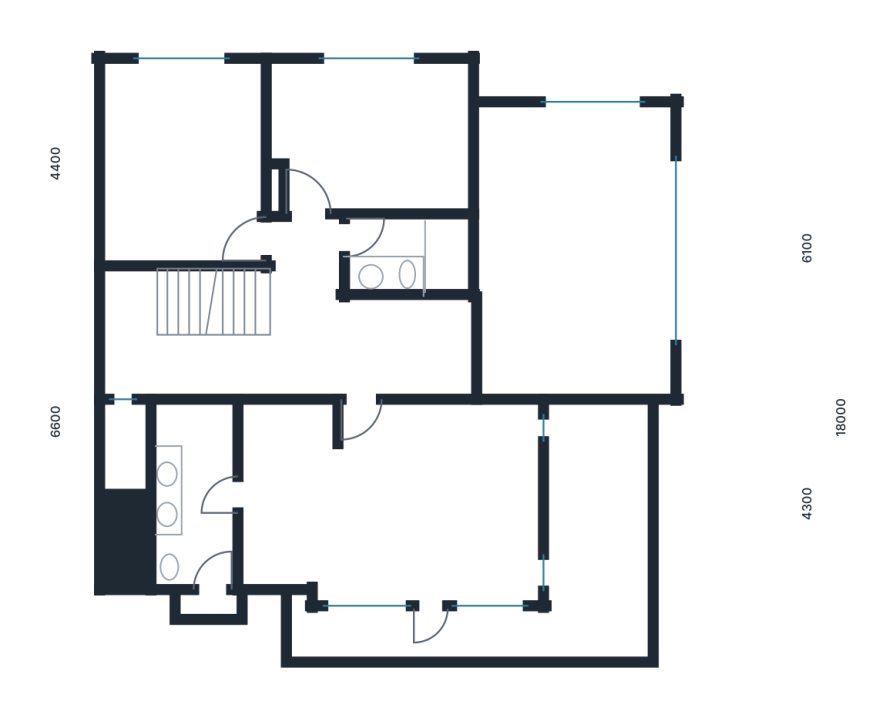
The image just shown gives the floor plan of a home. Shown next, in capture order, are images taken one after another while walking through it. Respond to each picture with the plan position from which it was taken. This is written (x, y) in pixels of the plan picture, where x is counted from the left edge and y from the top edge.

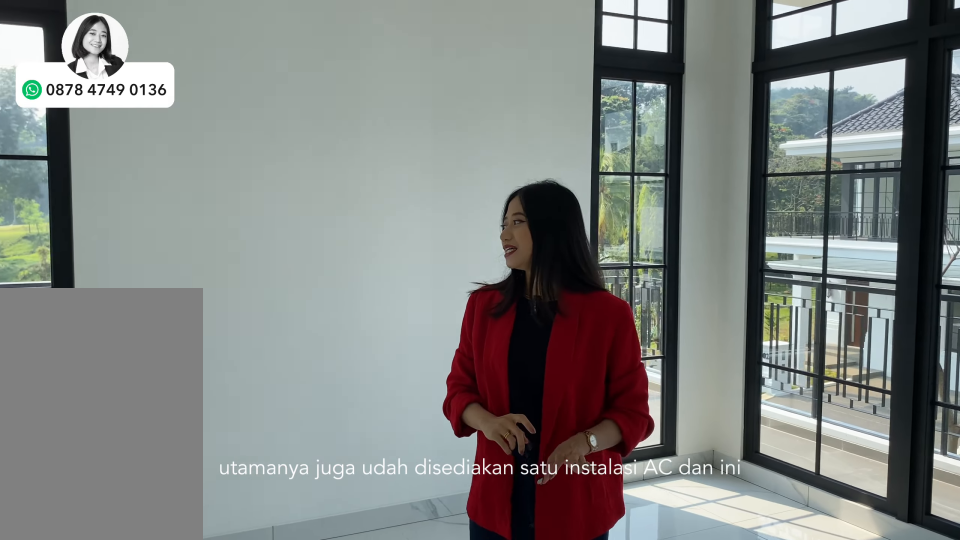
(454, 472)
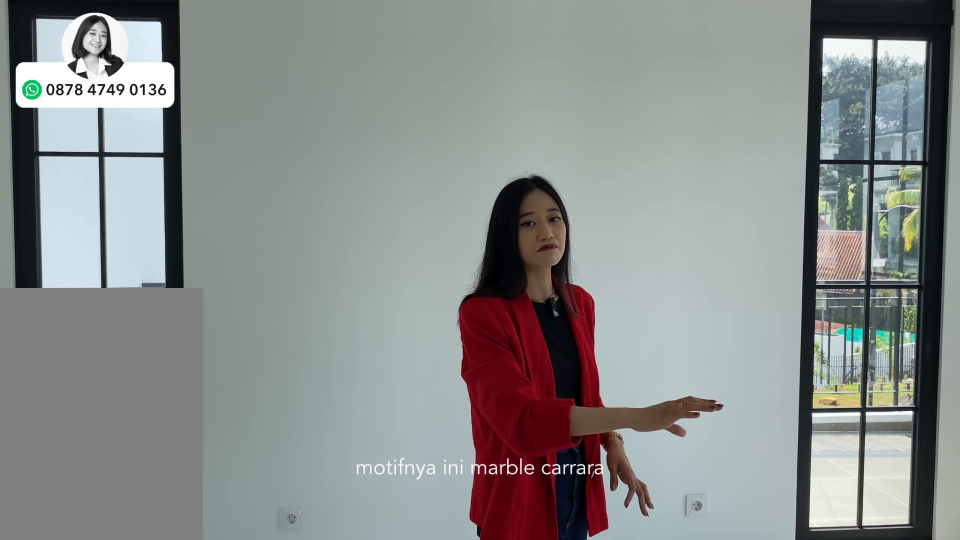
(454, 472)
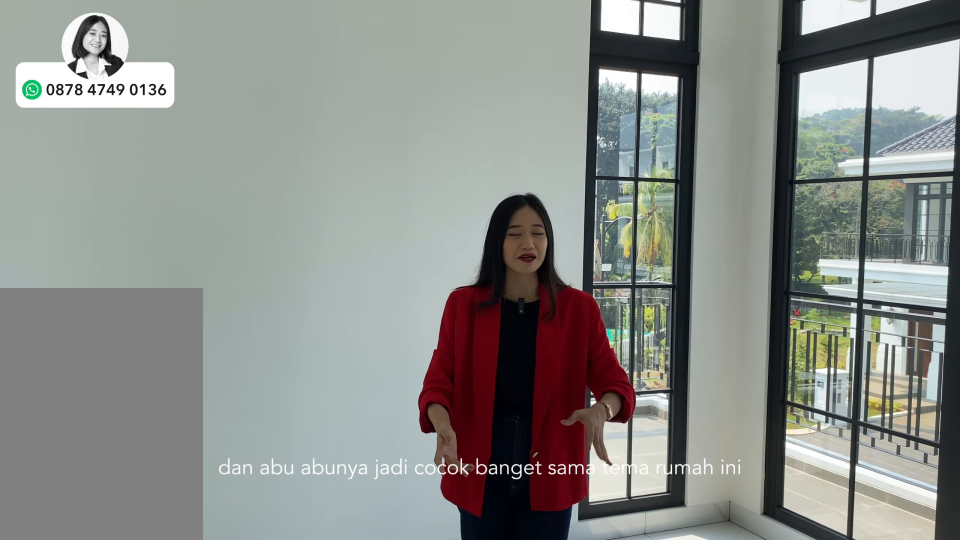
(454, 472)
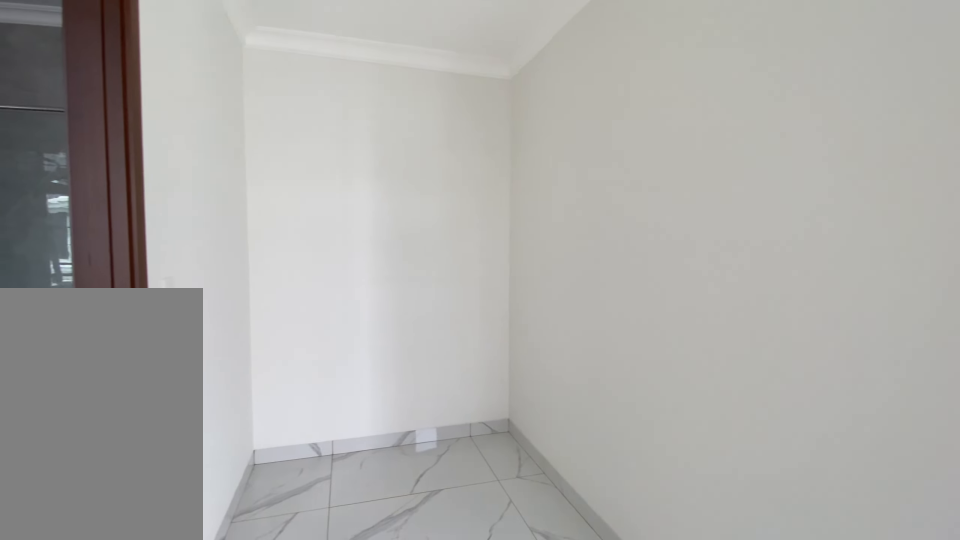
(283, 446)
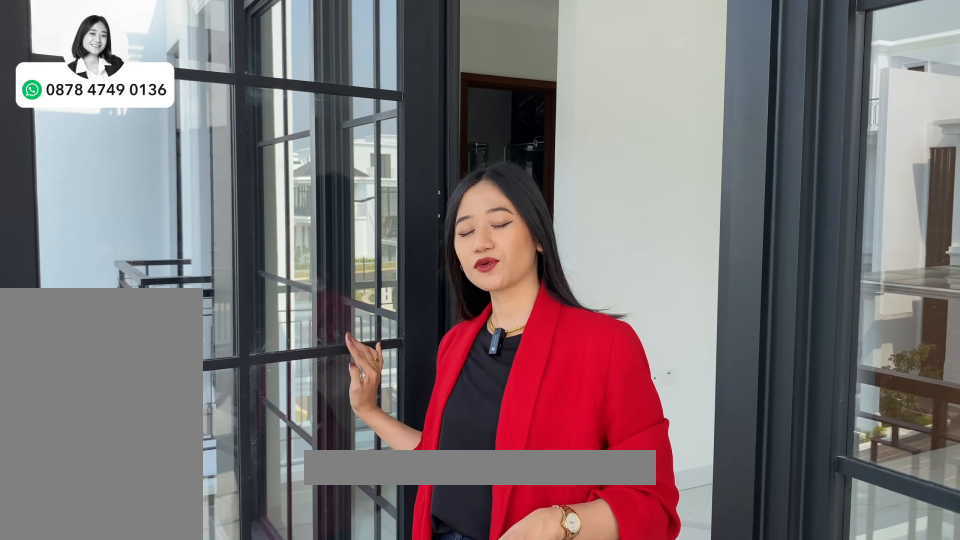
(469, 638)
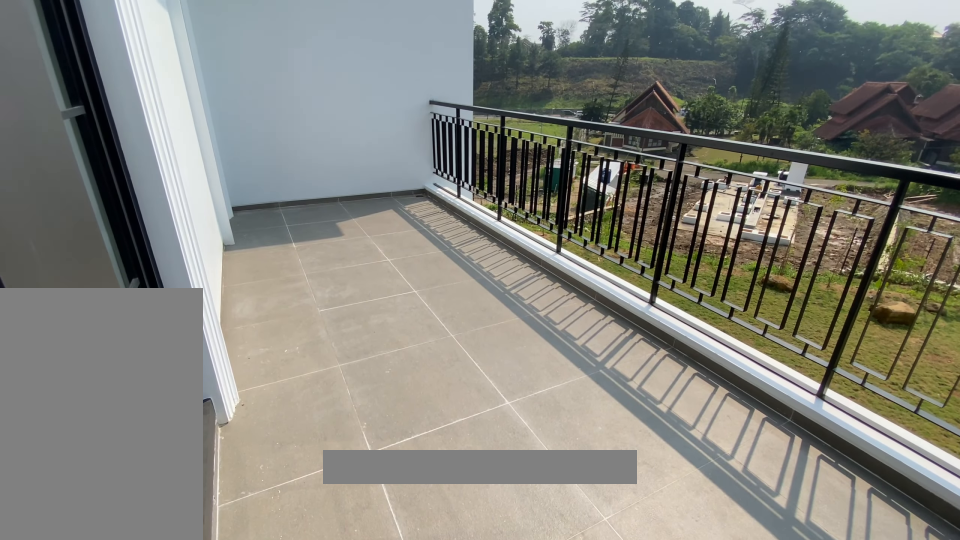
(610, 515)
